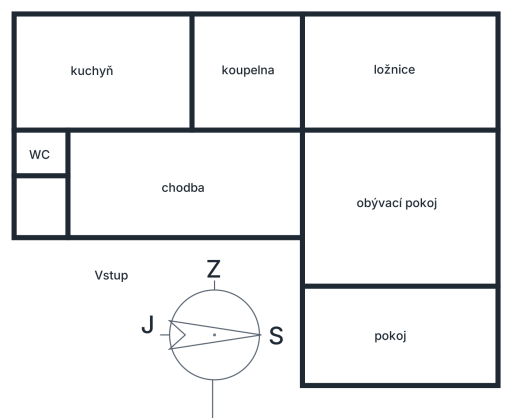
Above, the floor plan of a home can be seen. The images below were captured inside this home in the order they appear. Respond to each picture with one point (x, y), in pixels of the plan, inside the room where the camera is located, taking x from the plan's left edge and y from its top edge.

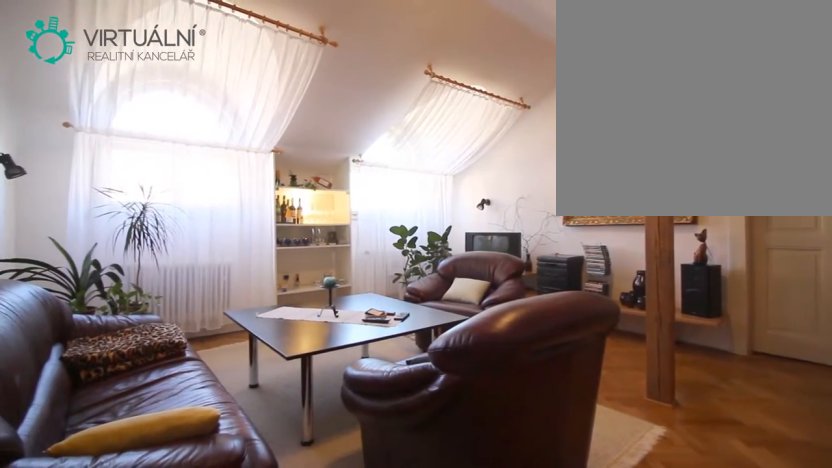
(400, 208)
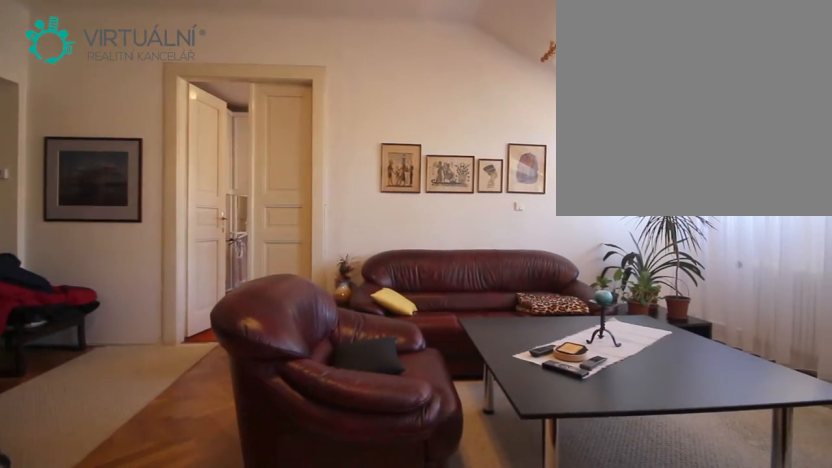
(400, 208)
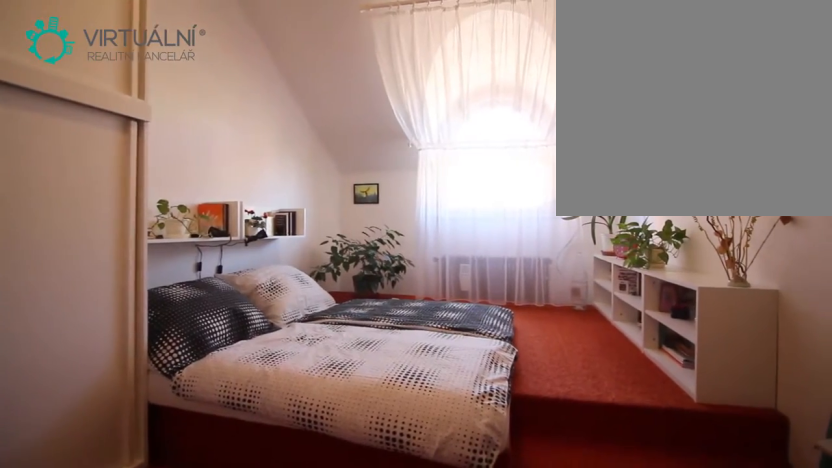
(400, 71)
